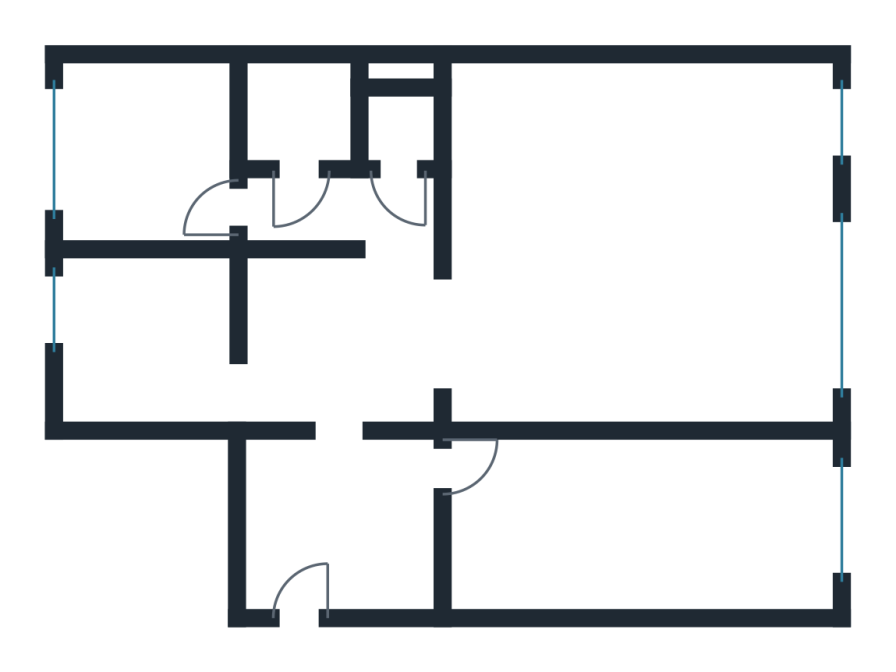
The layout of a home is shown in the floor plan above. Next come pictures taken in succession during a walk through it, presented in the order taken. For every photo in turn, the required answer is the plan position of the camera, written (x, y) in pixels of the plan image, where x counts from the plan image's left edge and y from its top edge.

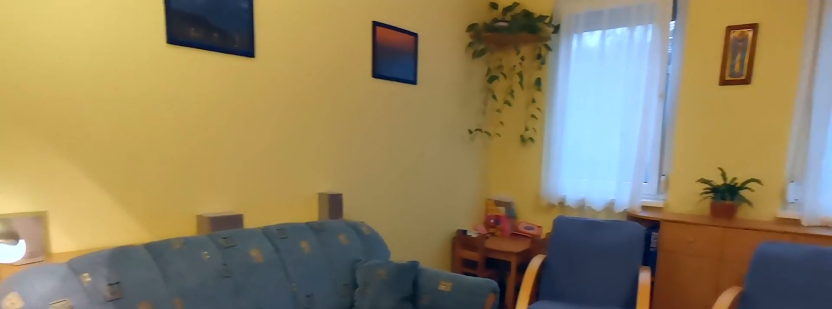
(544, 314)
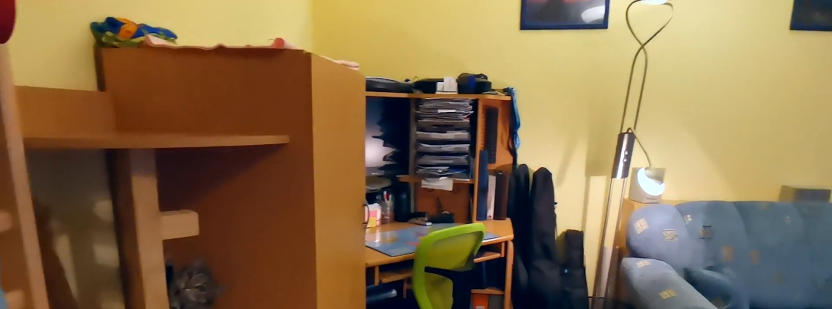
(548, 318)
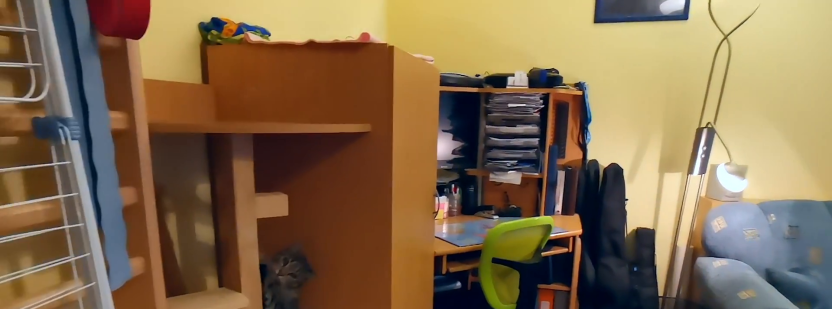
(548, 319)
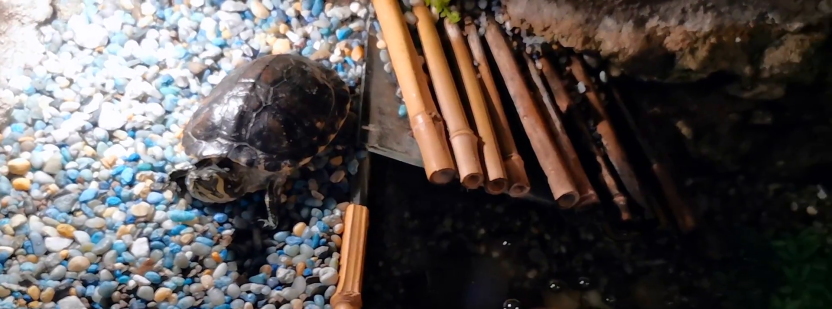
(547, 323)
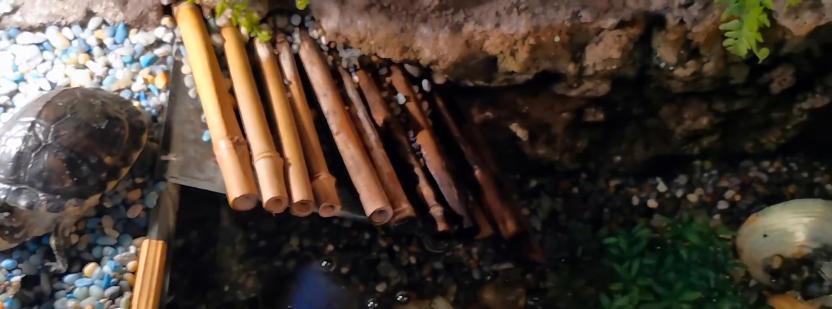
(545, 325)
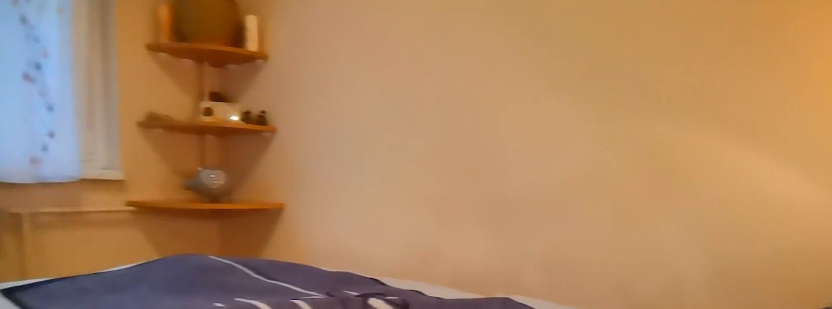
(227, 191)
